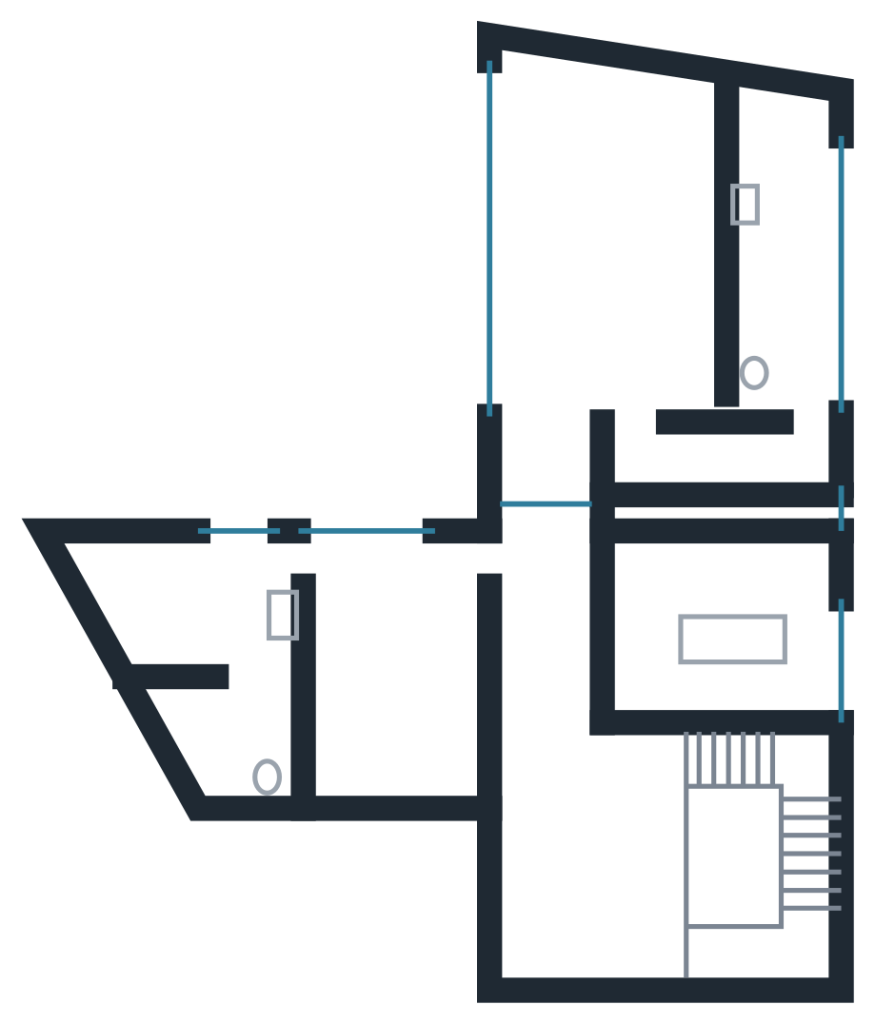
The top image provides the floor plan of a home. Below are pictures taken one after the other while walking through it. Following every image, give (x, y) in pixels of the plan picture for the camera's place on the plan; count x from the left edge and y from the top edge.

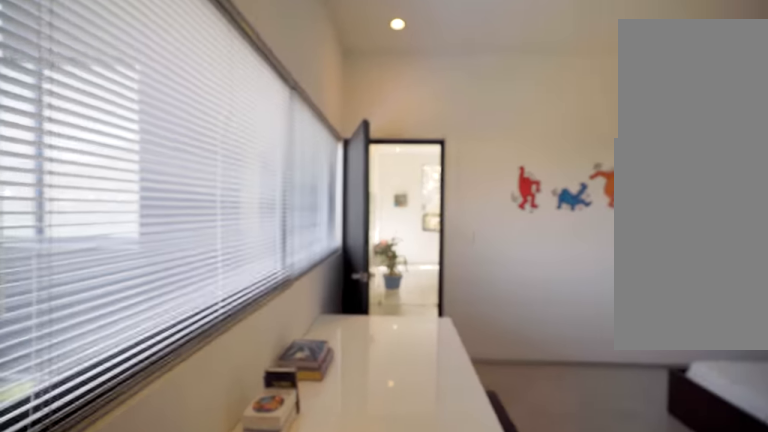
(240, 581)
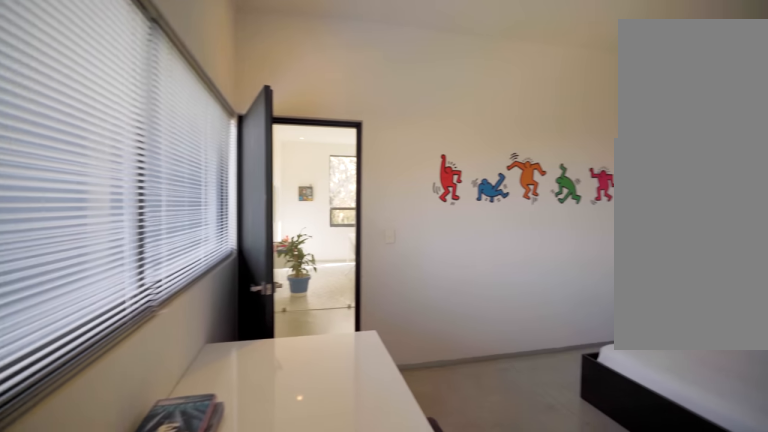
(237, 579)
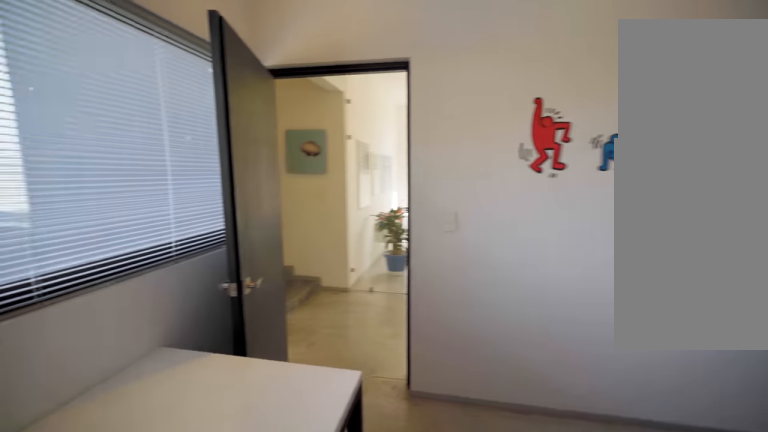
(397, 584)
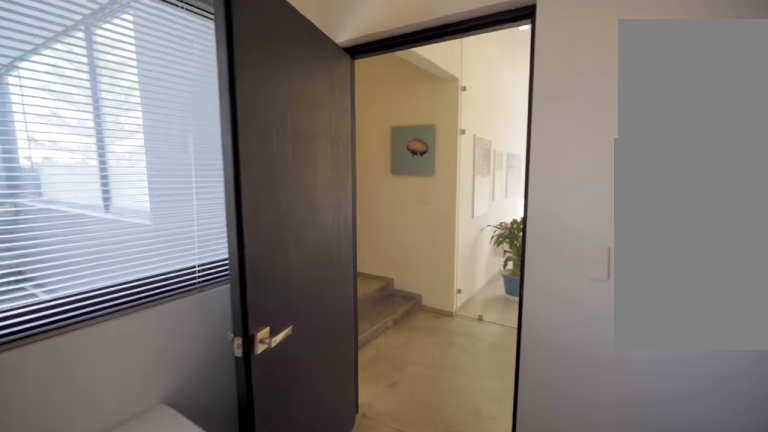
(397, 584)
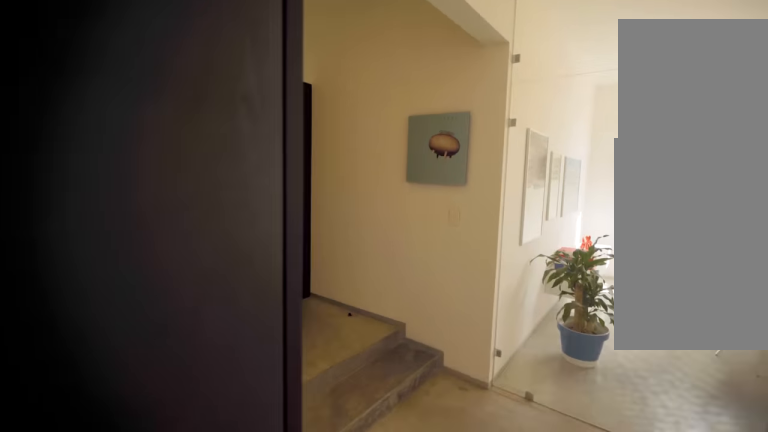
(400, 588)
